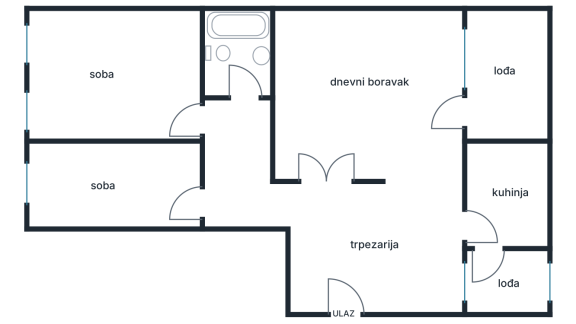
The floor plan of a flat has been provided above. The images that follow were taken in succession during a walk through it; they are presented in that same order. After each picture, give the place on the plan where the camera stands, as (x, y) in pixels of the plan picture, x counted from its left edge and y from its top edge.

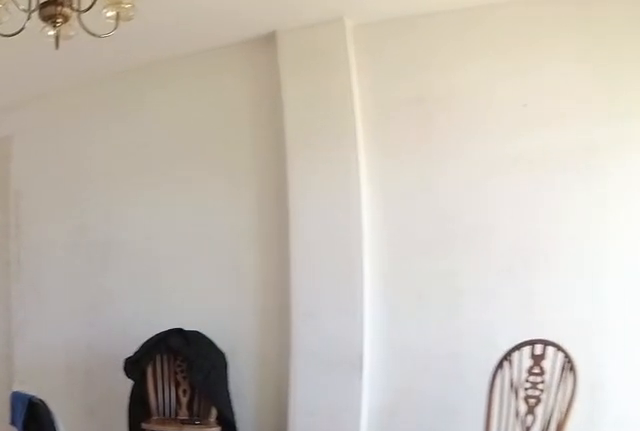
(437, 169)
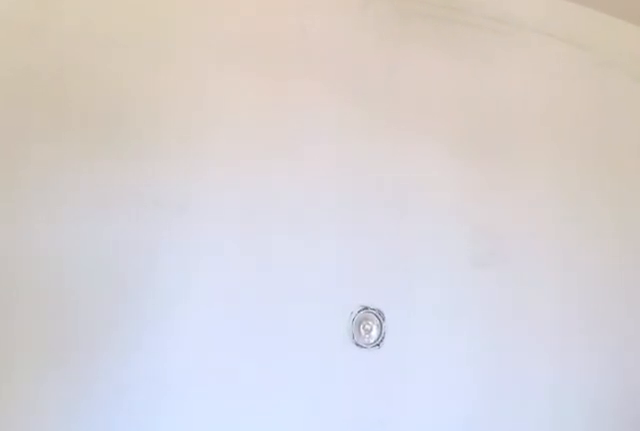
(396, 164)
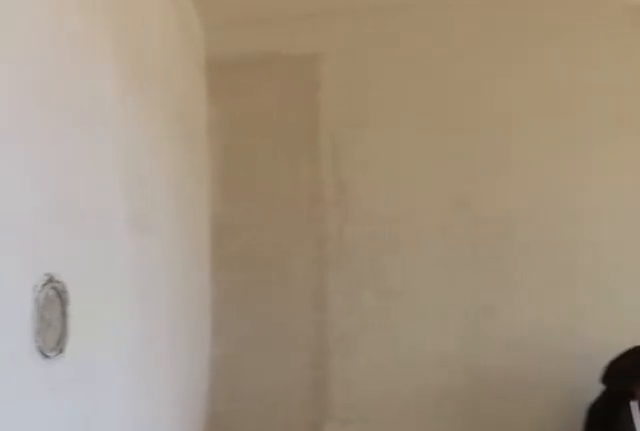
(322, 166)
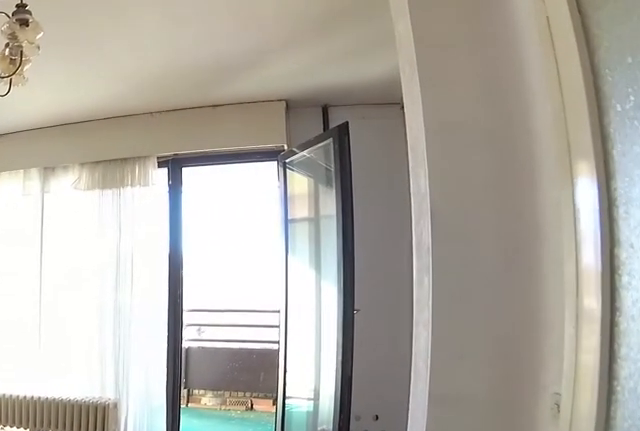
(297, 159)
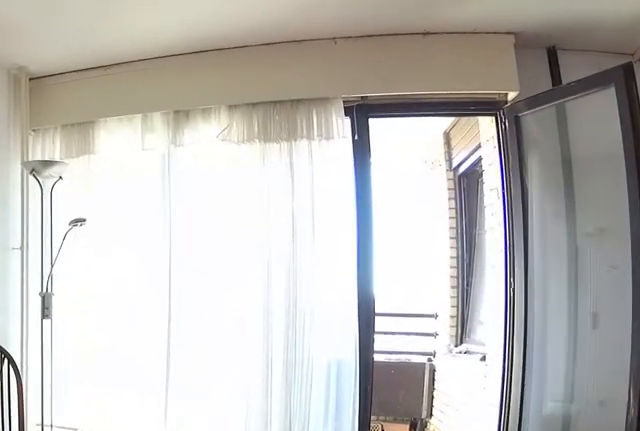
(317, 90)
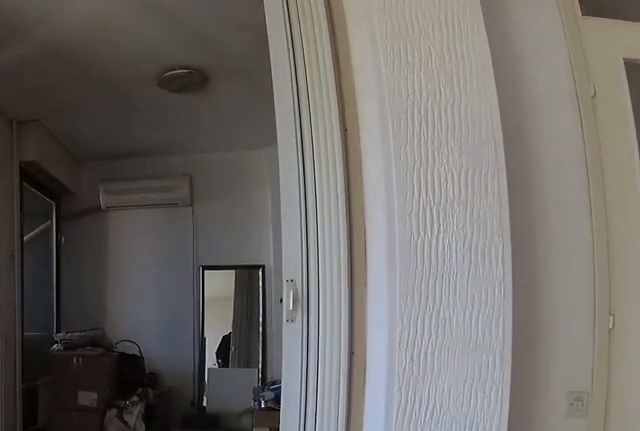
(403, 89)
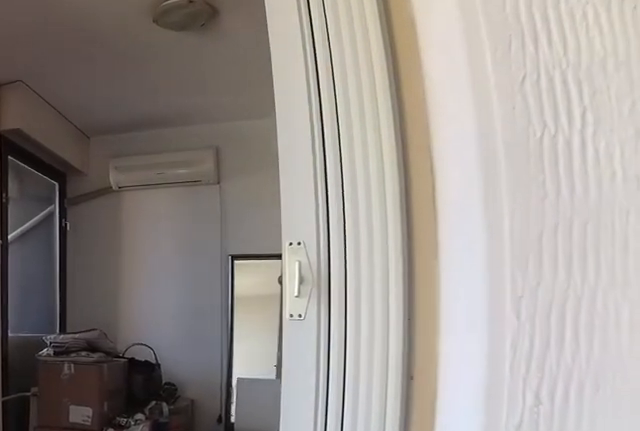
(401, 123)
